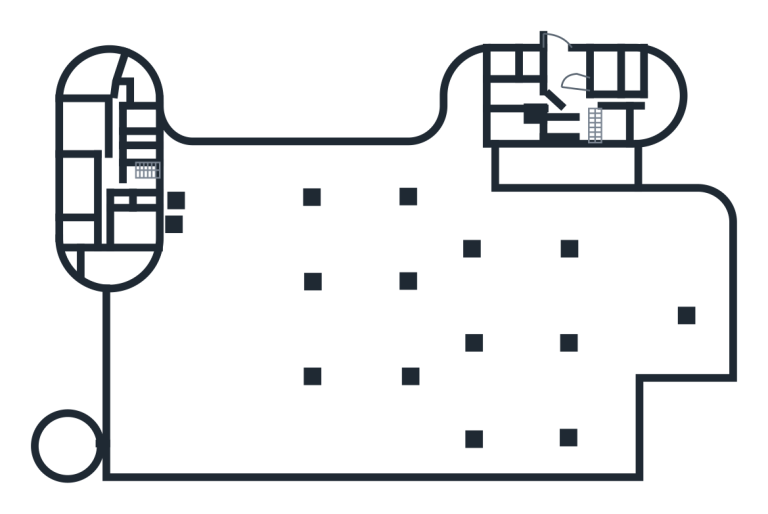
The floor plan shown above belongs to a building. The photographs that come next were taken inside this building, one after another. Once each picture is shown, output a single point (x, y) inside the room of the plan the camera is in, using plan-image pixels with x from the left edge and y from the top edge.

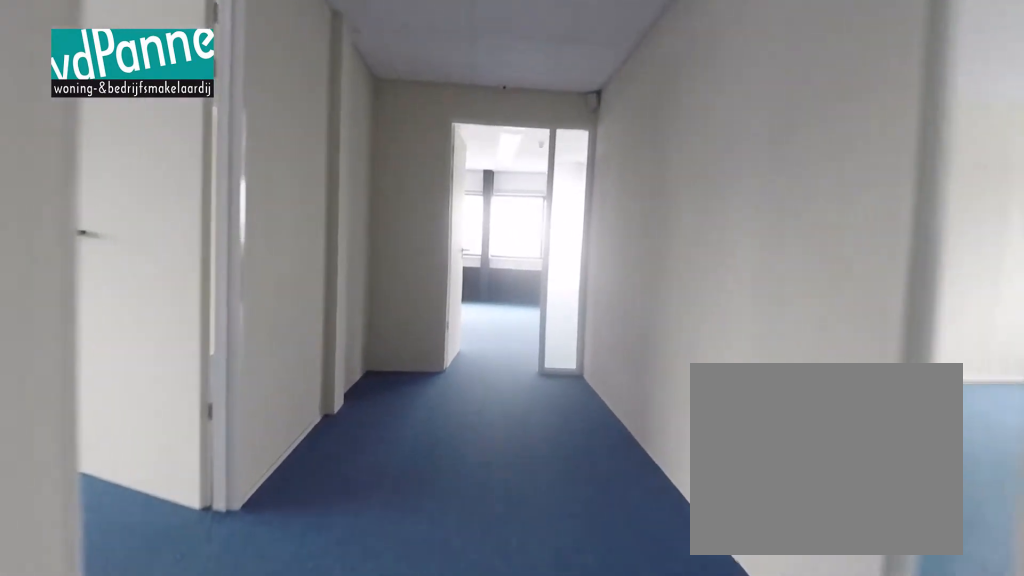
(119, 169)
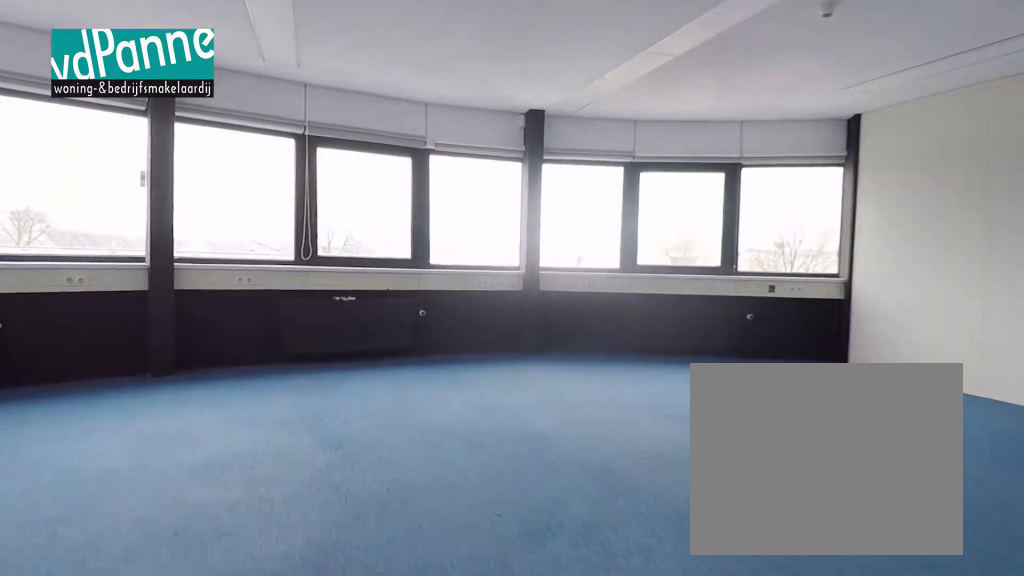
(116, 266)
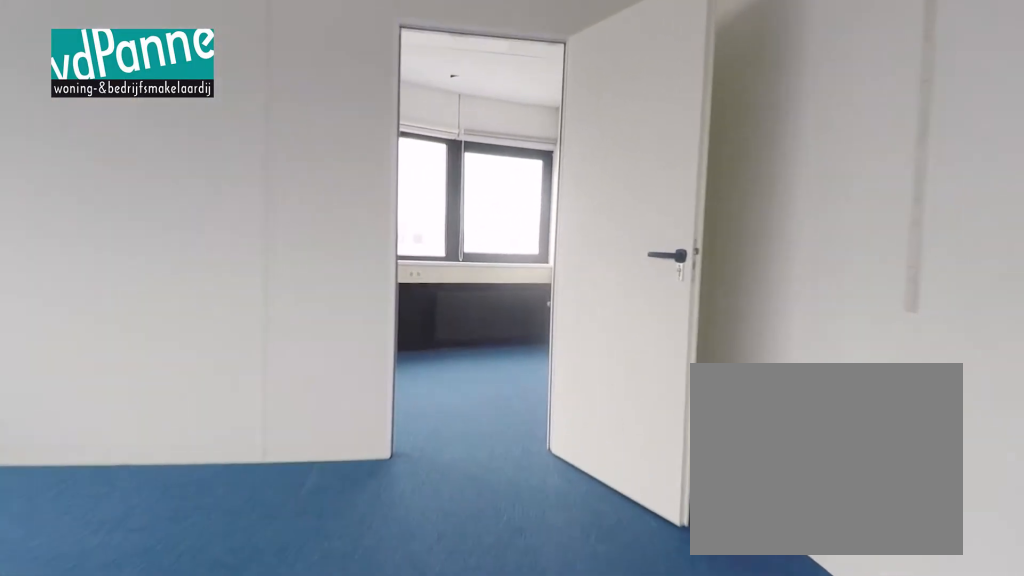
(116, 266)
